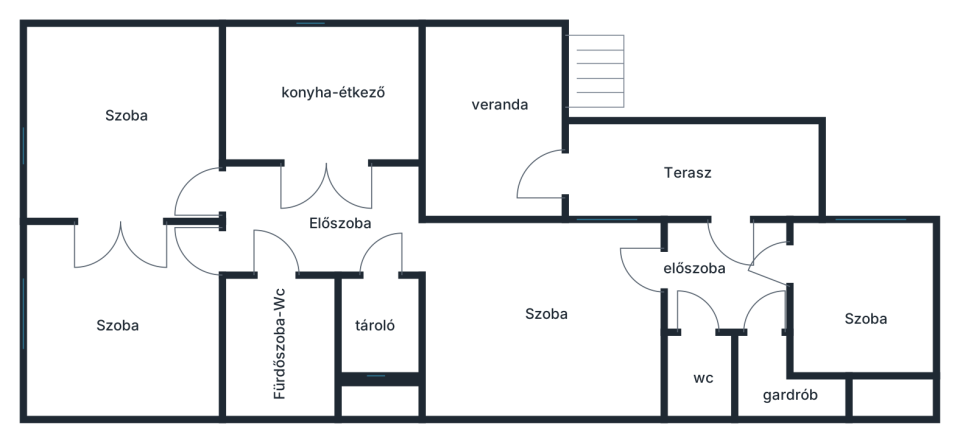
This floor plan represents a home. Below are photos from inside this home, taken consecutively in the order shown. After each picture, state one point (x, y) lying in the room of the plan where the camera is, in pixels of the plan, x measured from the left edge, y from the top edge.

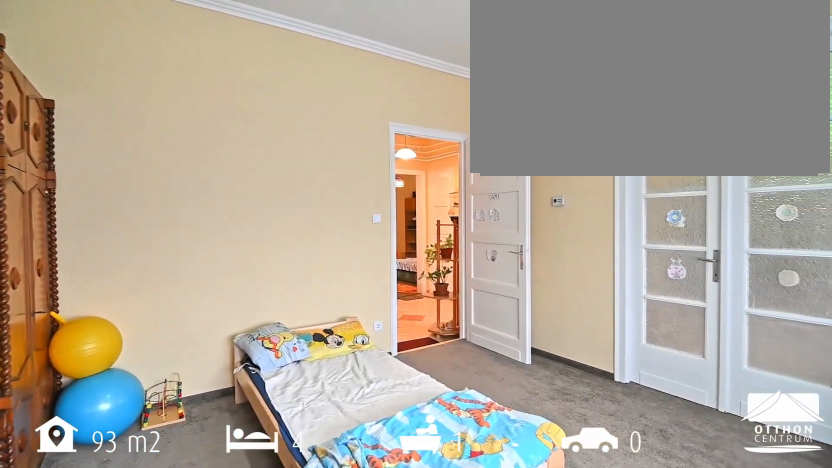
(126, 132)
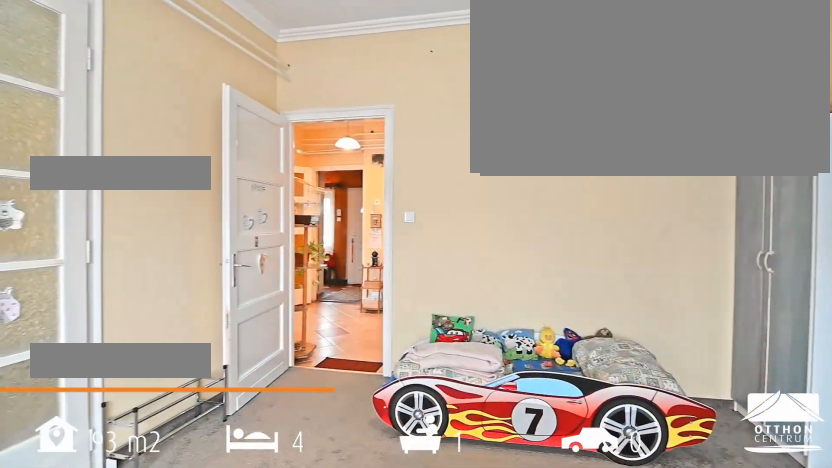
(120, 330)
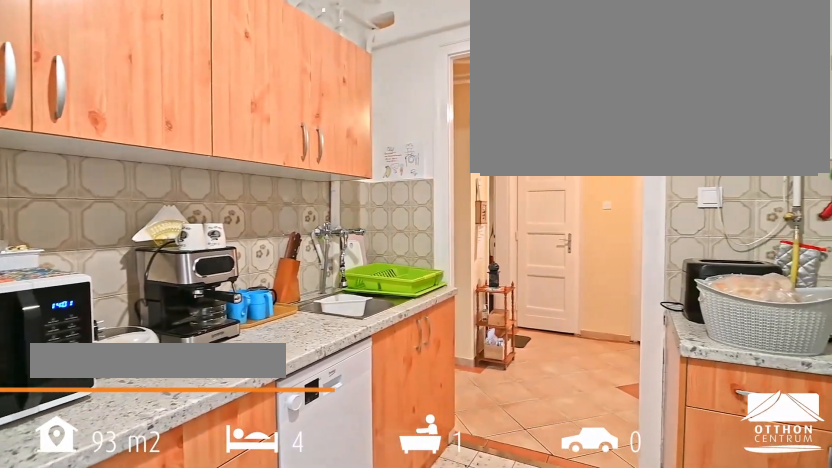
(326, 101)
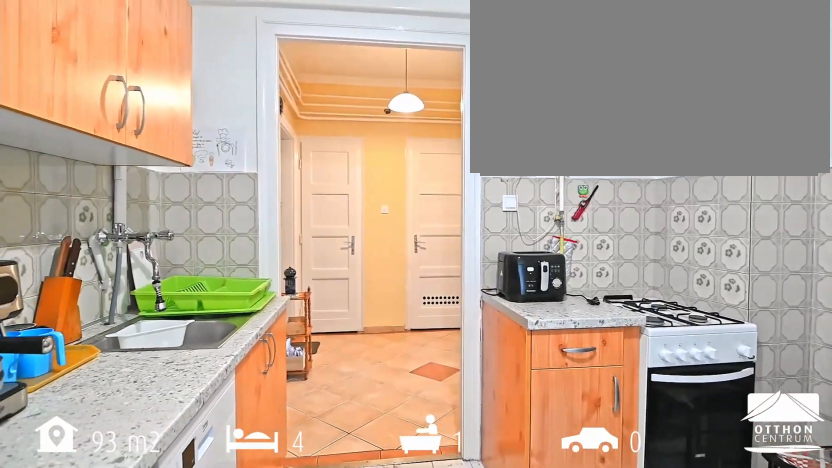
(325, 101)
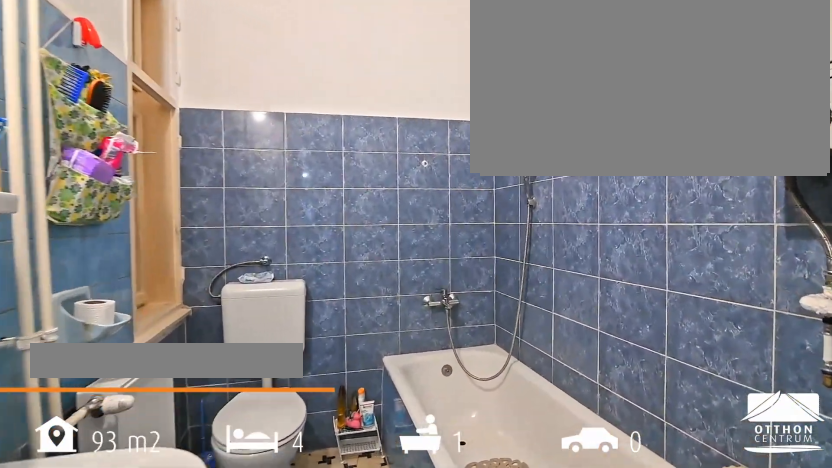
(279, 341)
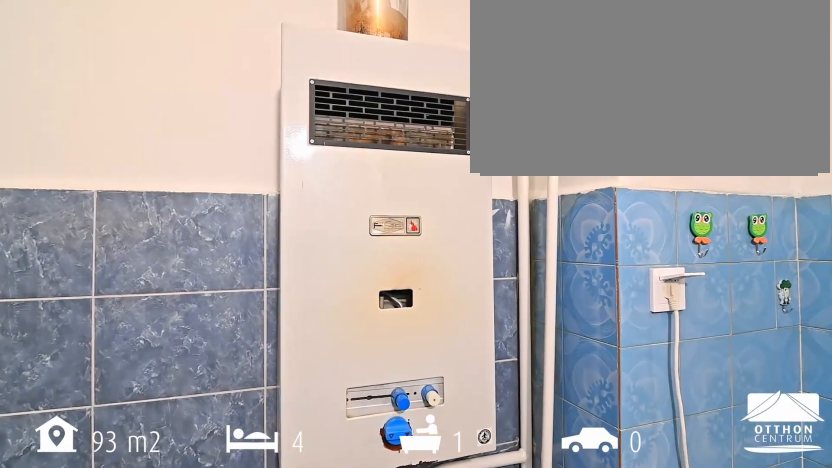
(279, 341)
